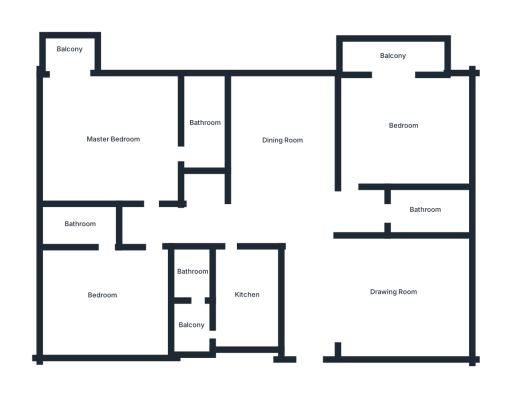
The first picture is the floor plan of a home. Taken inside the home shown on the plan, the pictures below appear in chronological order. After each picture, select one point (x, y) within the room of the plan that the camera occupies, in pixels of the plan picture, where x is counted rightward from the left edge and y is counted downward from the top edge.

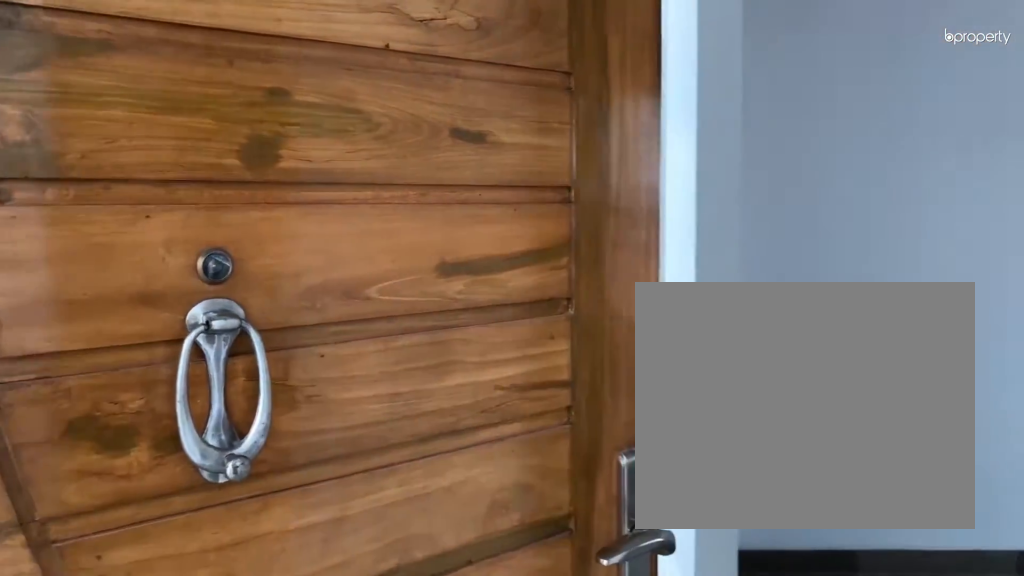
(311, 351)
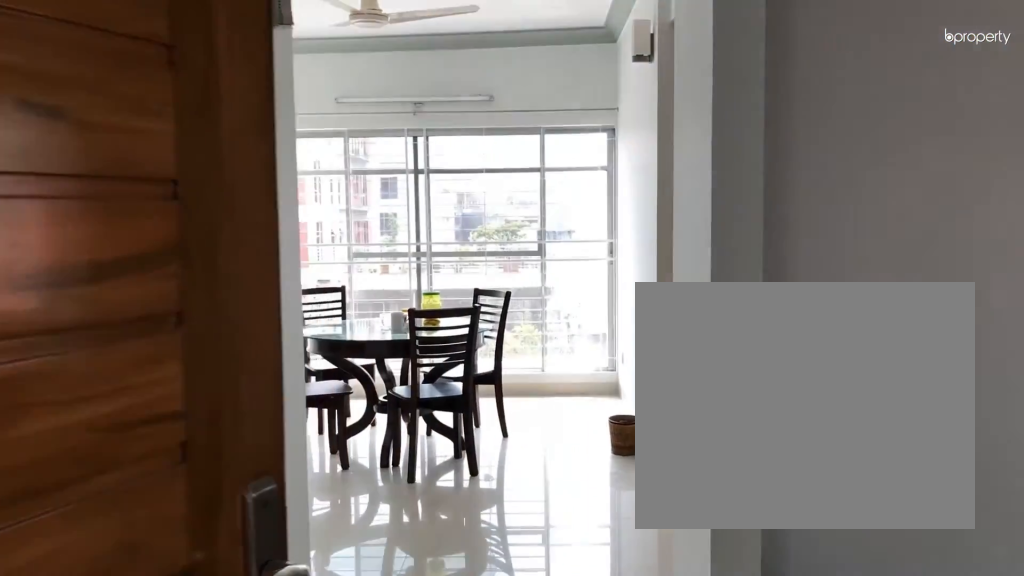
(311, 351)
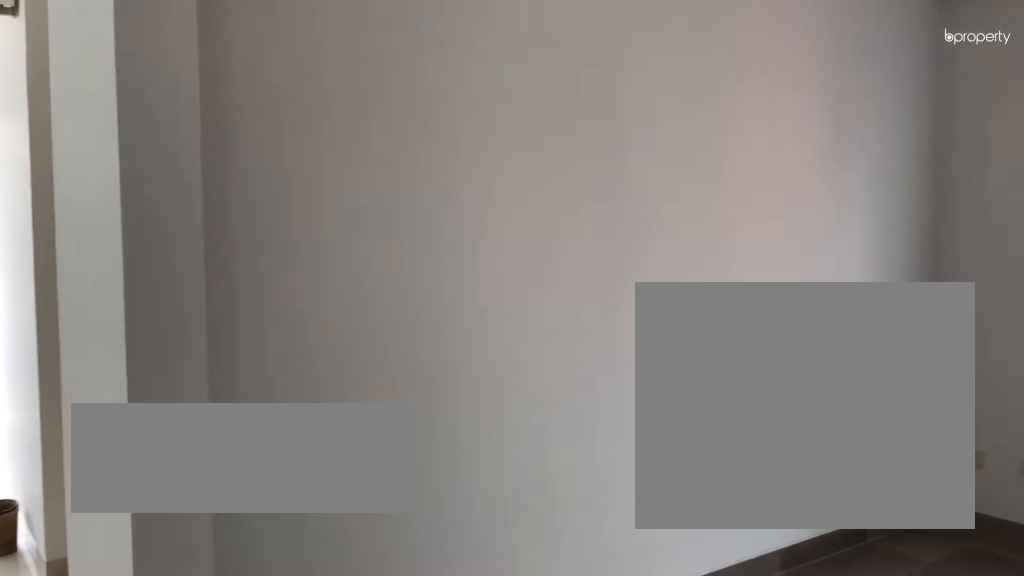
(389, 290)
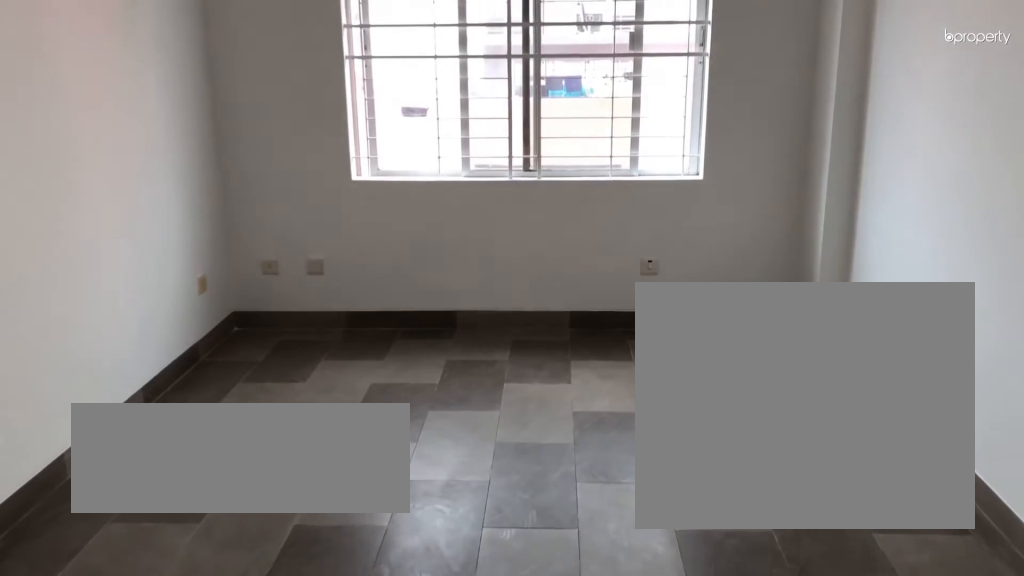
(389, 290)
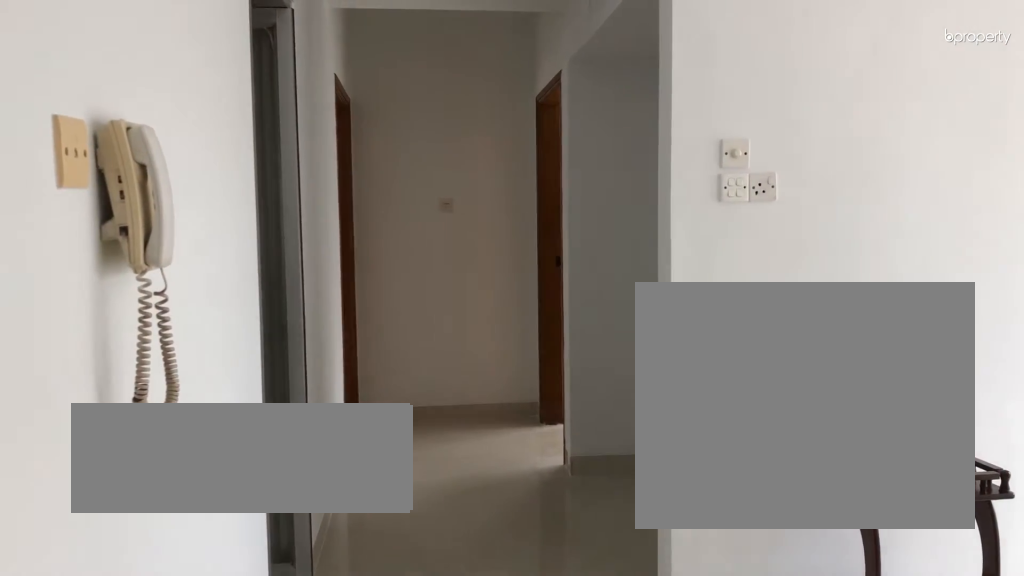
(283, 138)
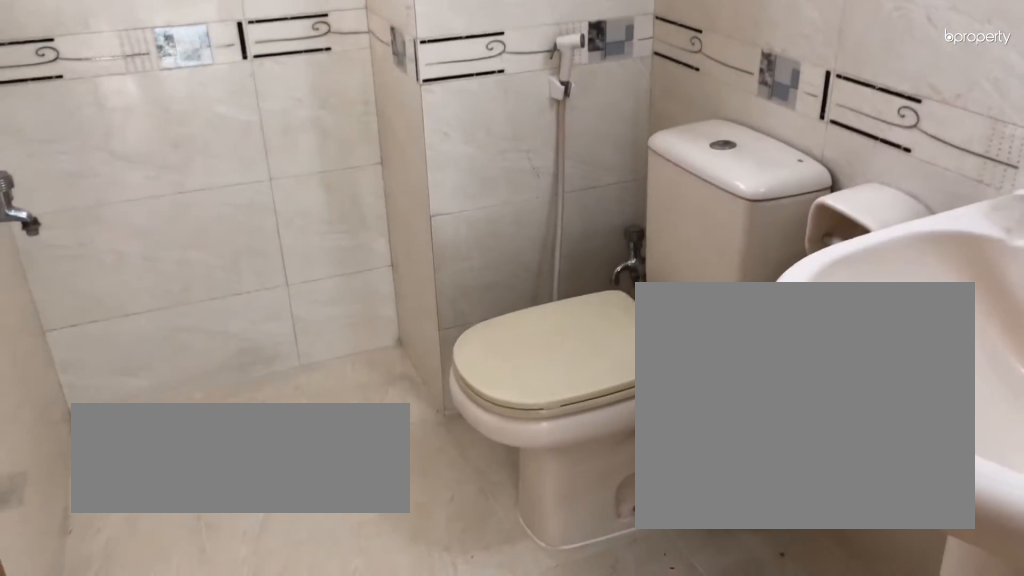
(425, 209)
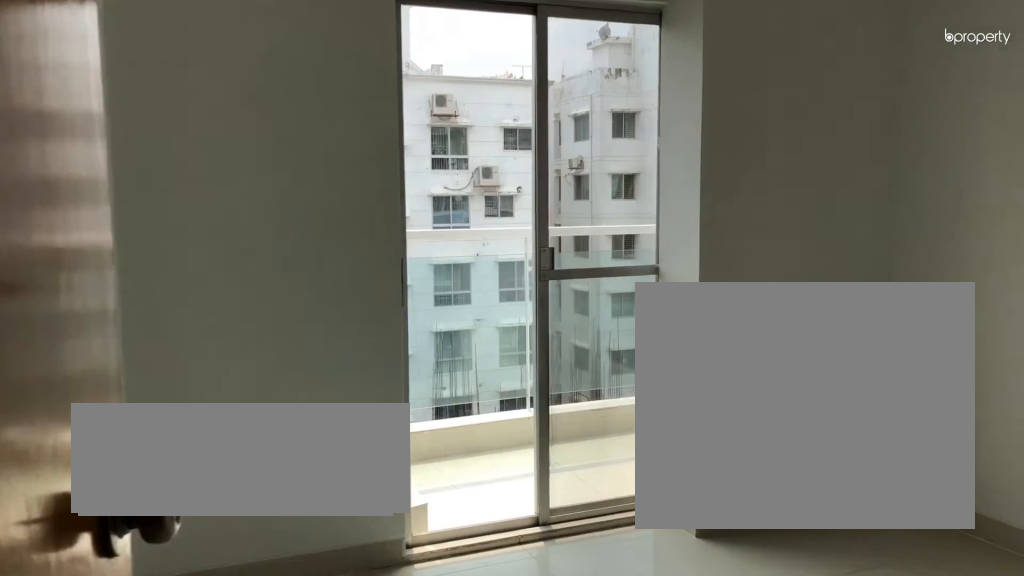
(404, 125)
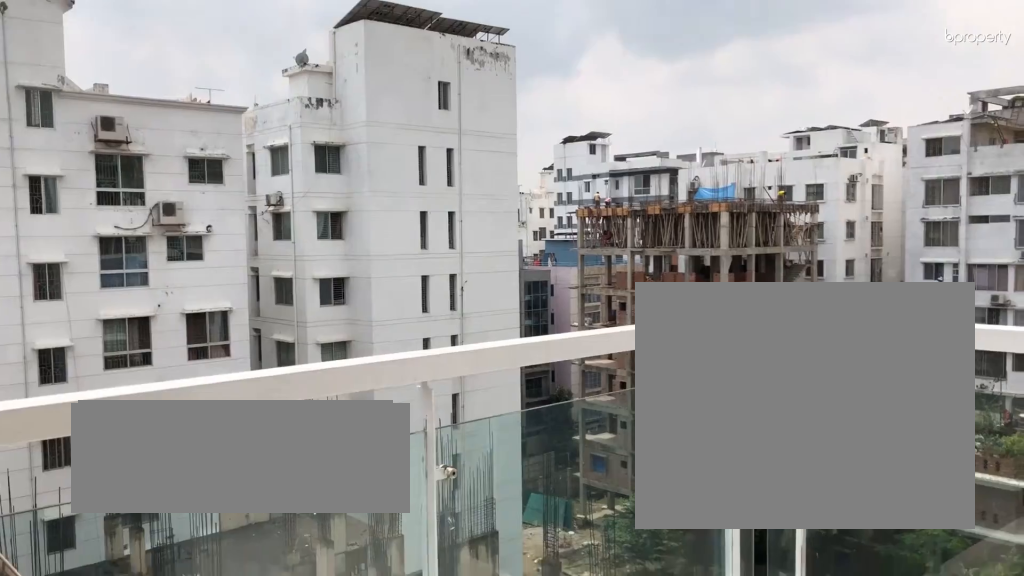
(393, 55)
